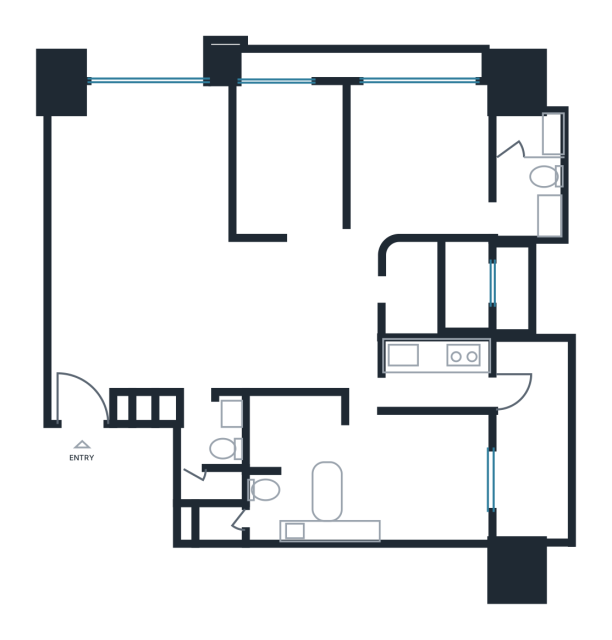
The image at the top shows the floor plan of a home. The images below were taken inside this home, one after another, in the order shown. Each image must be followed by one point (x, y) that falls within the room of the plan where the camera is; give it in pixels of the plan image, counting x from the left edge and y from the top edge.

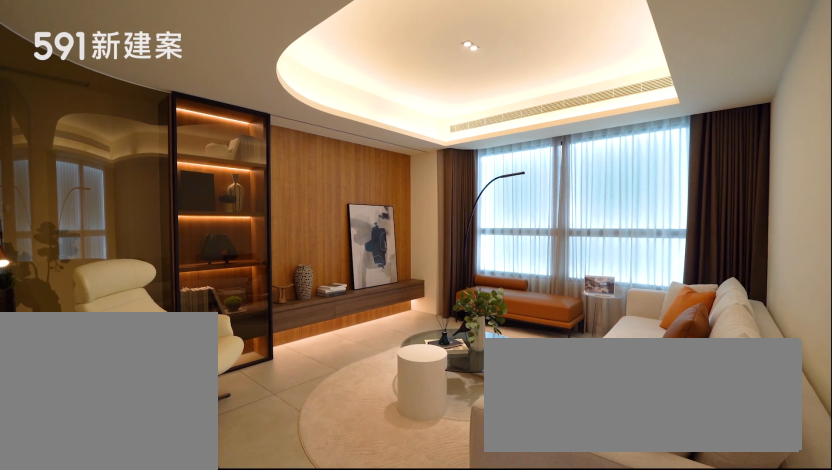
(141, 192)
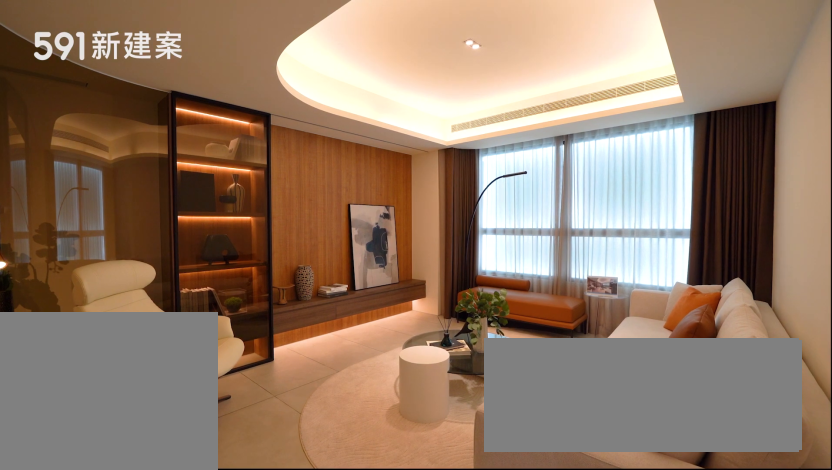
(141, 192)
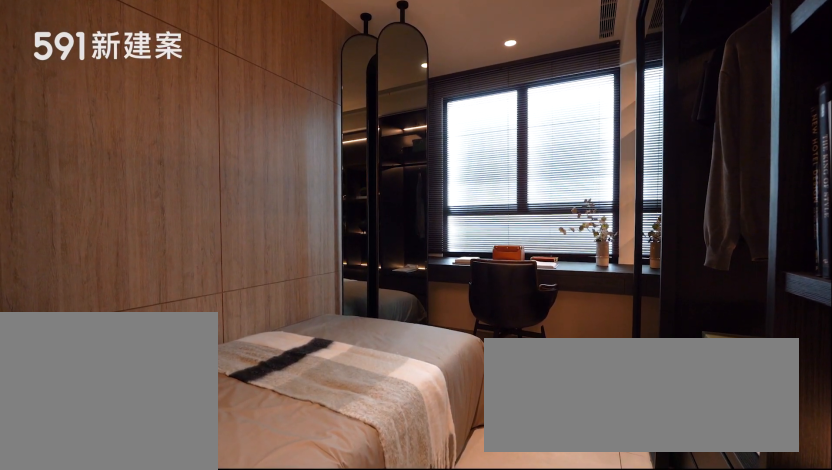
(284, 157)
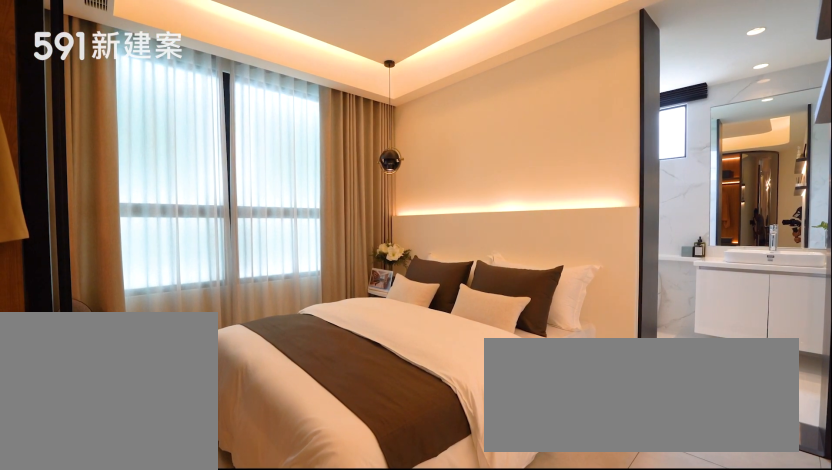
(419, 156)
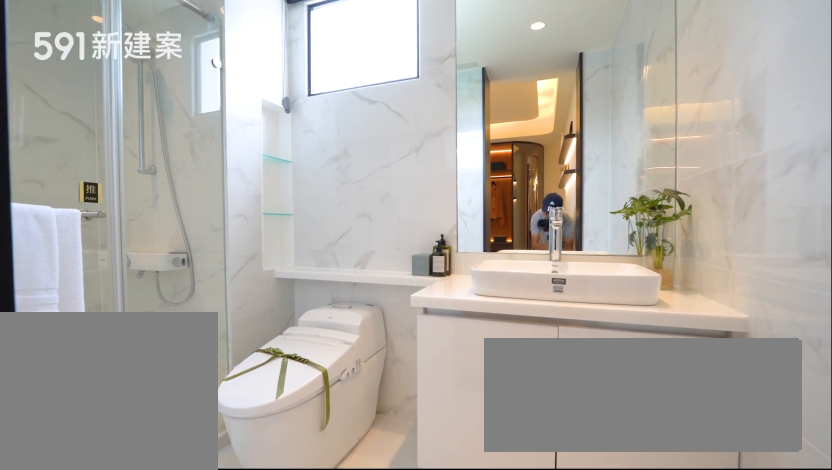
(528, 171)
